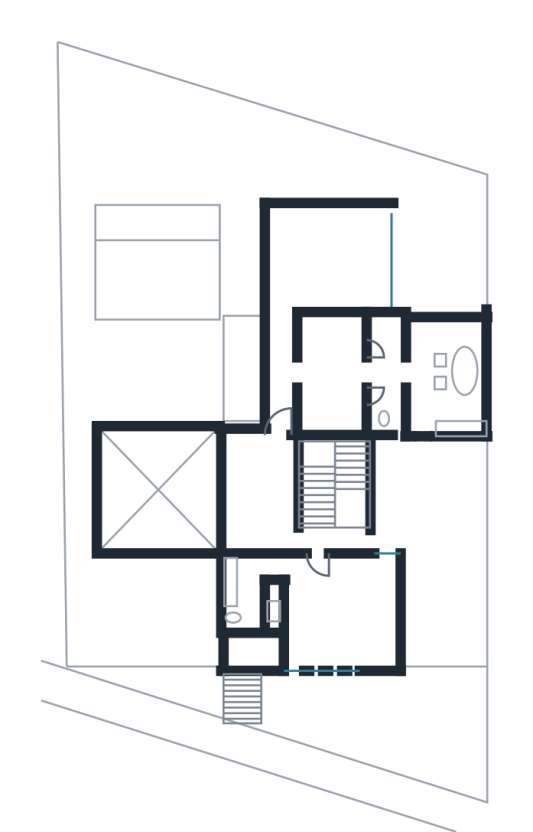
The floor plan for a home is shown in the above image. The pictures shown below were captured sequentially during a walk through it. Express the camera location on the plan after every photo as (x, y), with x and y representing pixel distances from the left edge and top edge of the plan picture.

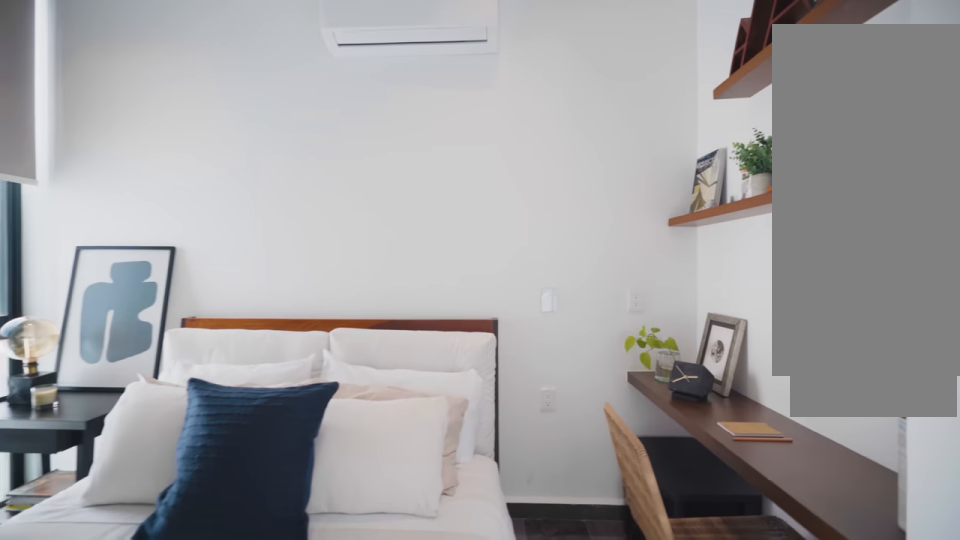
(352, 647)
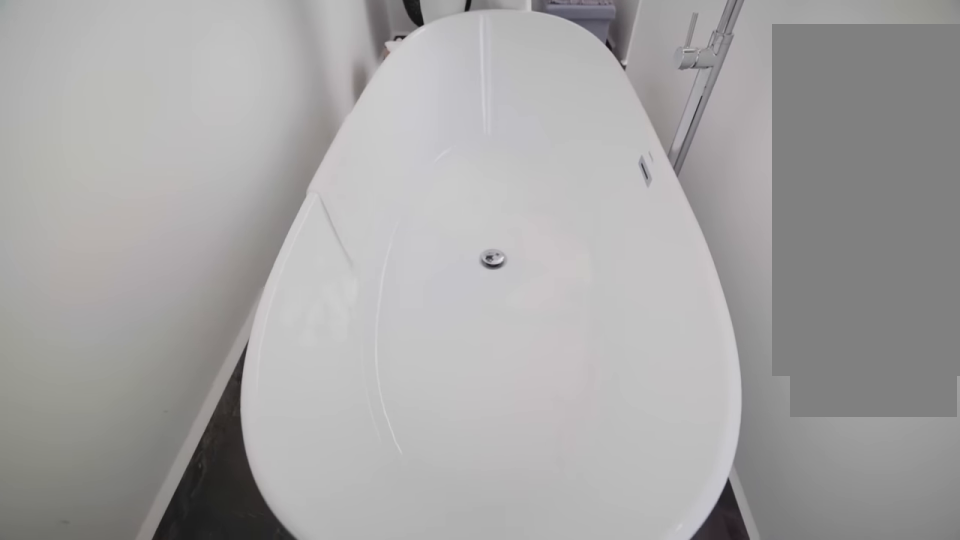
(458, 339)
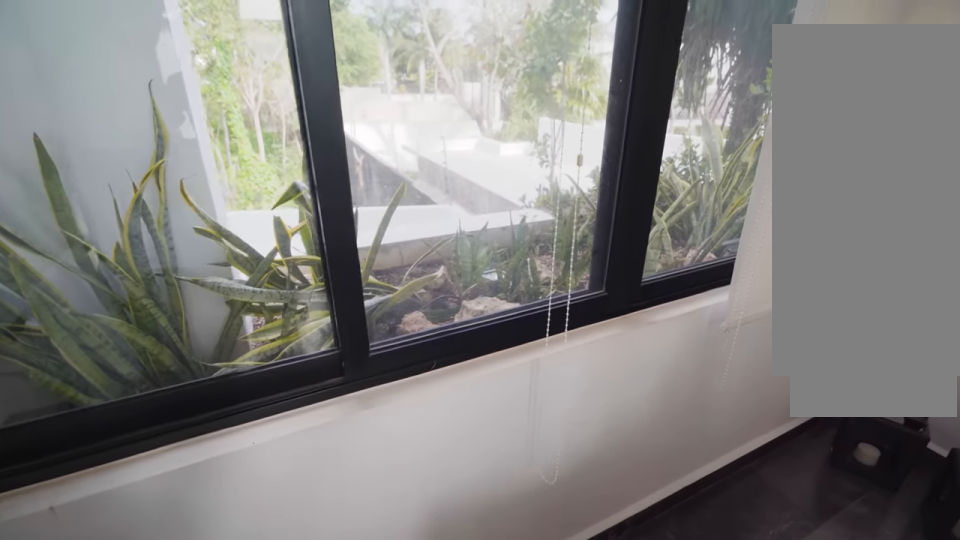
(422, 339)
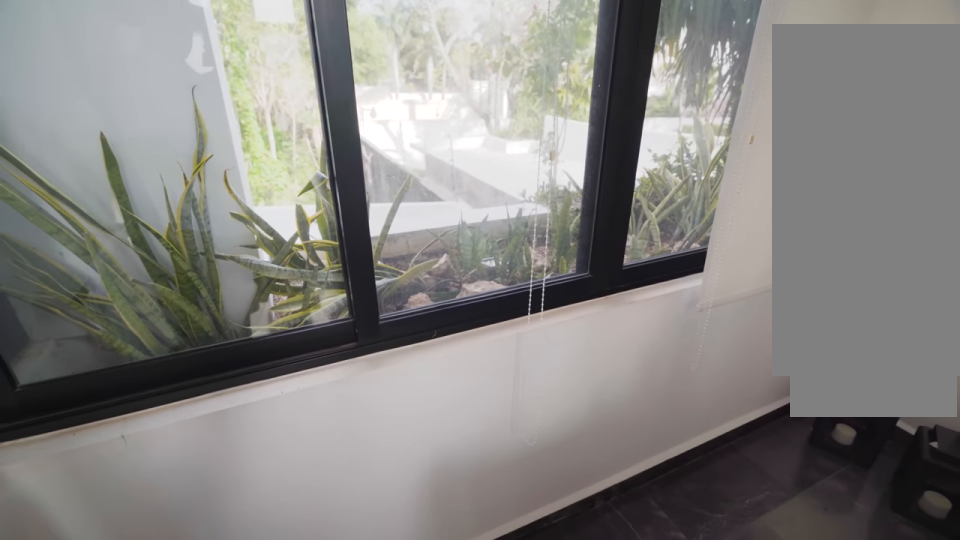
(422, 339)
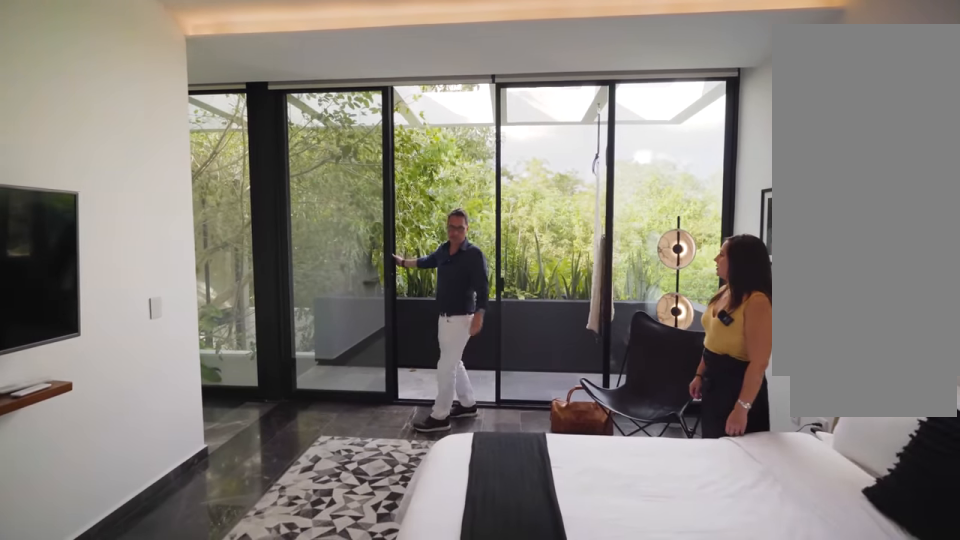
(378, 252)
